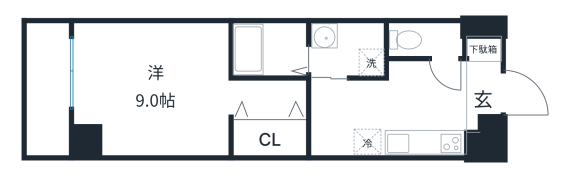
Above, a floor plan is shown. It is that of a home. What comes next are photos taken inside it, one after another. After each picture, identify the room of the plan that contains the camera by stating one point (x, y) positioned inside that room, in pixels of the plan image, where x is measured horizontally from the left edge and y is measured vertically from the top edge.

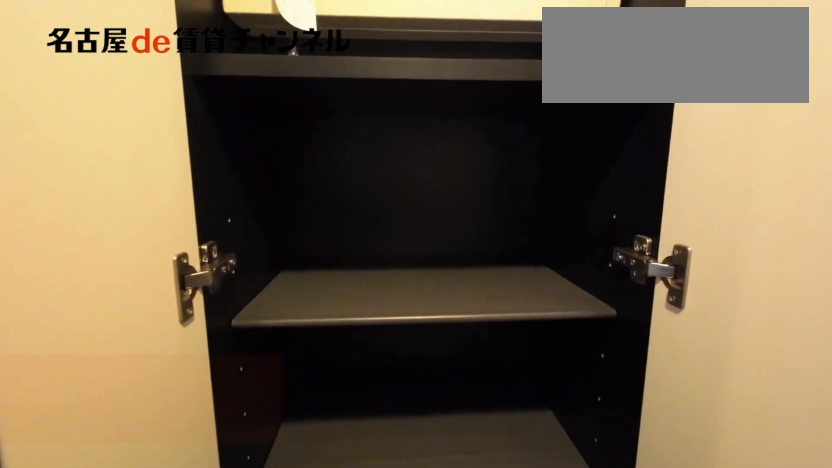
(483, 85)
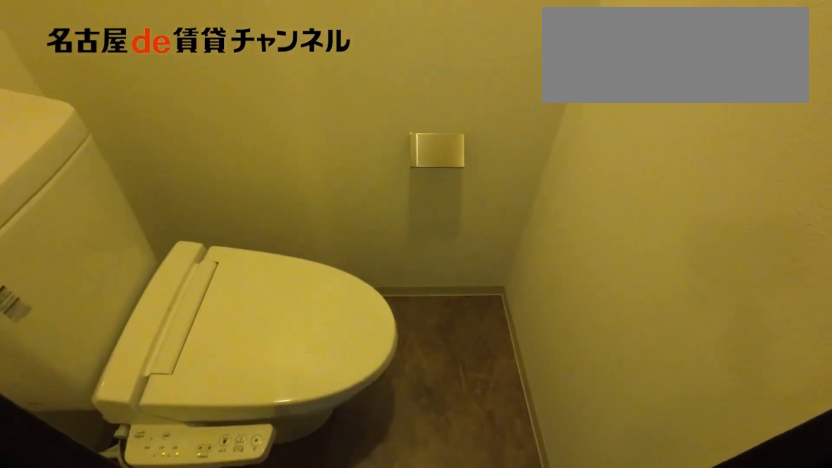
(425, 40)
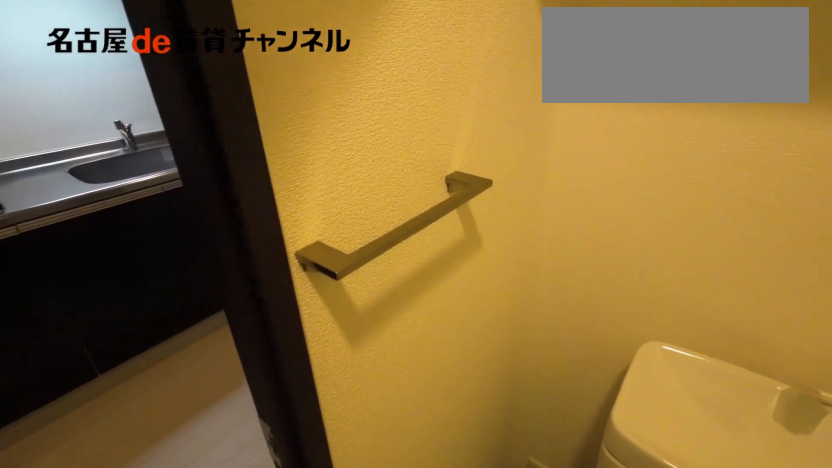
(425, 40)
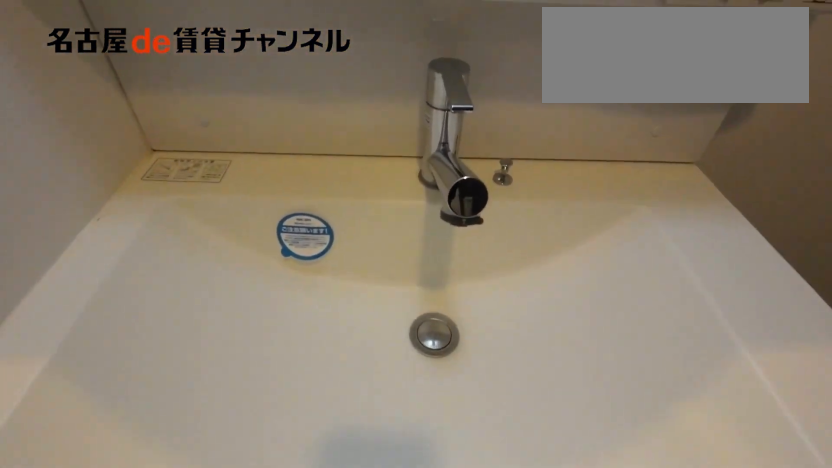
(349, 49)
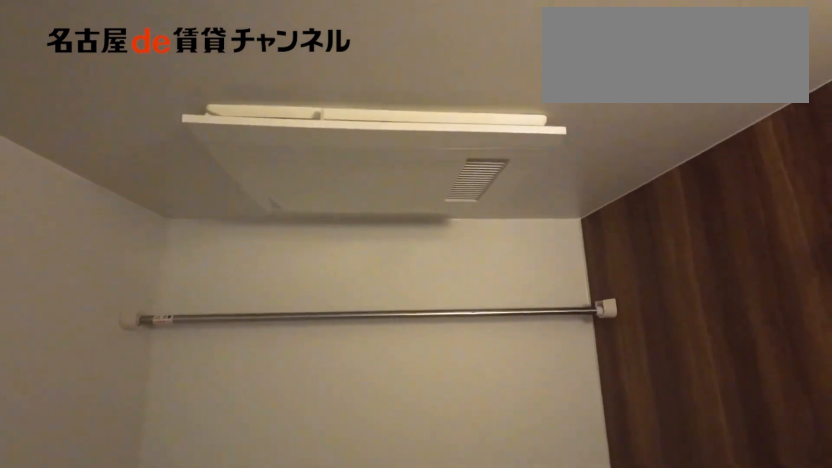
(269, 49)
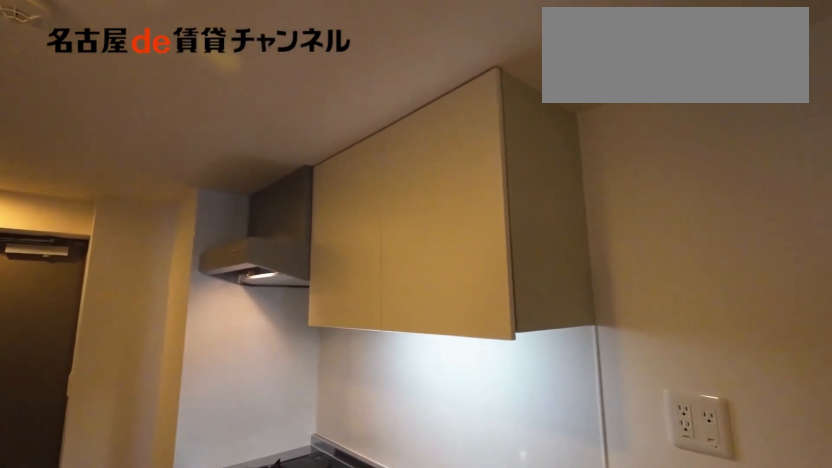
(411, 141)
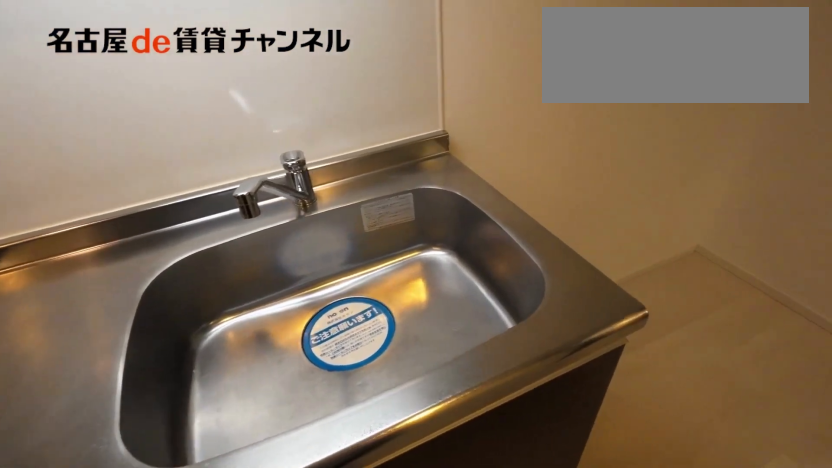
(411, 141)
